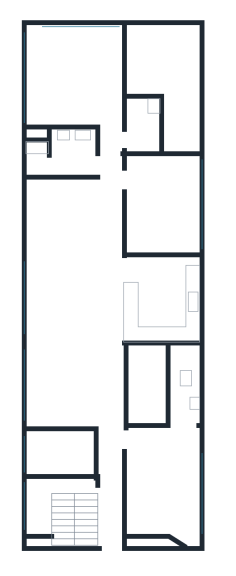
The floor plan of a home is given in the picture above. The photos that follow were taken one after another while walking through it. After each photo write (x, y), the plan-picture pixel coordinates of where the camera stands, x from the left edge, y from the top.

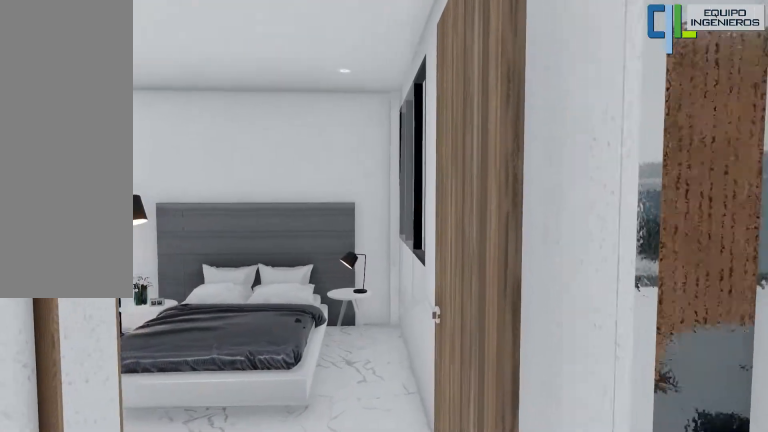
(109, 144)
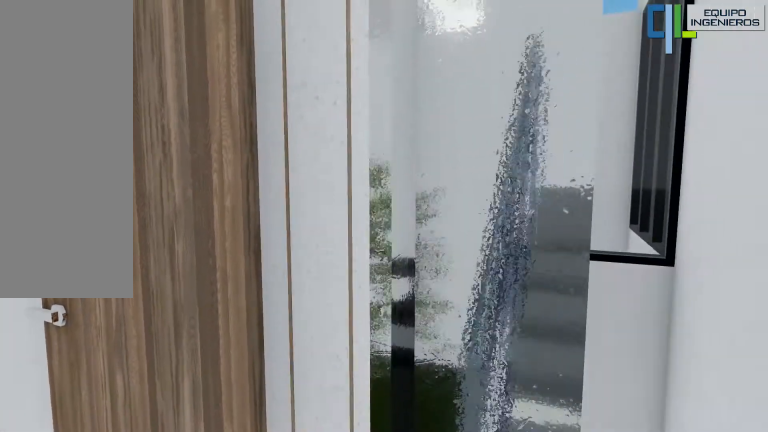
(109, 141)
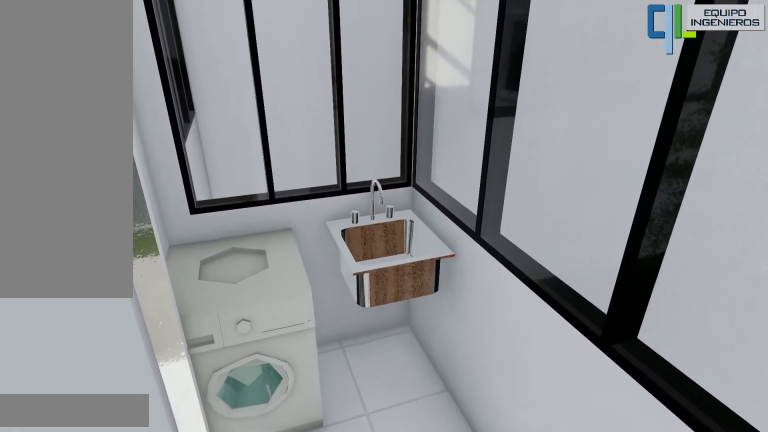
(148, 137)
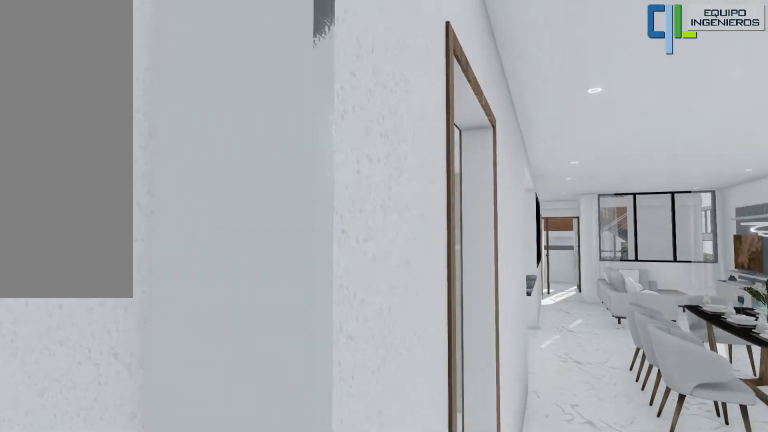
(109, 146)
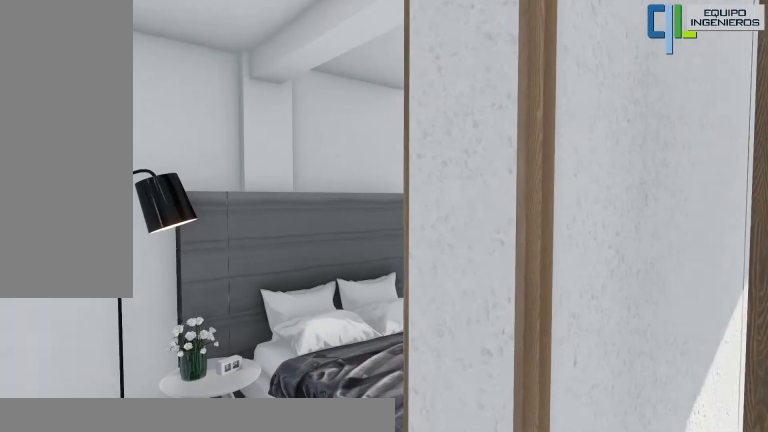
(130, 440)
